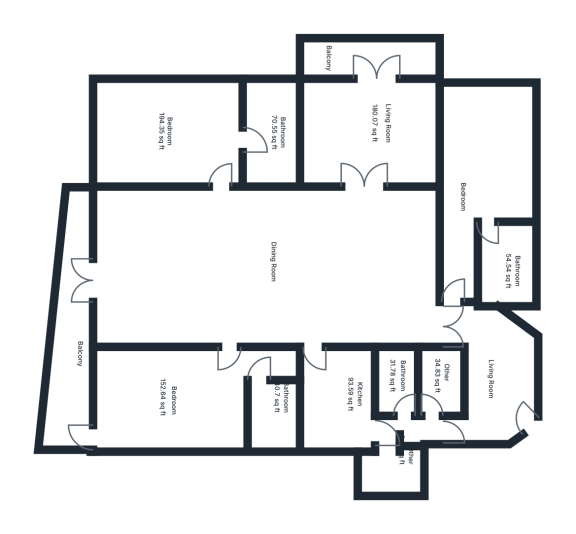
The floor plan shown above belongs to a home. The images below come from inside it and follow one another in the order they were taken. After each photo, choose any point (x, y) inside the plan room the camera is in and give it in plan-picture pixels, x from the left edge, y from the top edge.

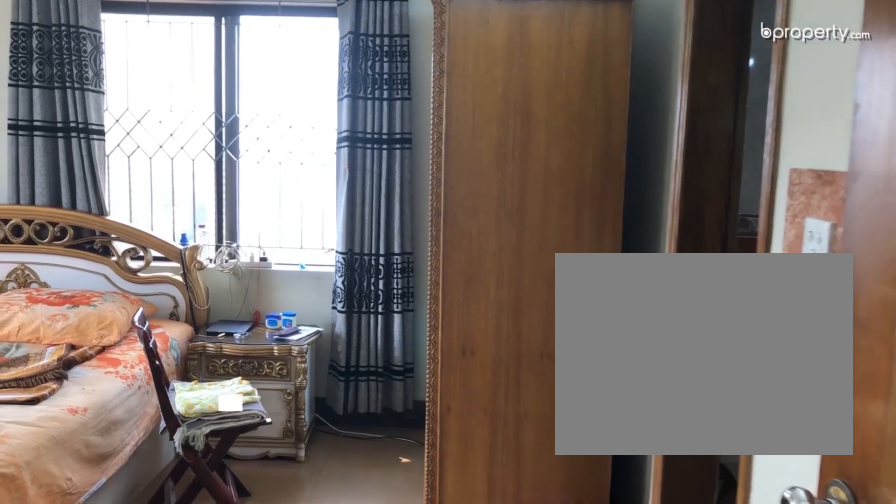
(207, 111)
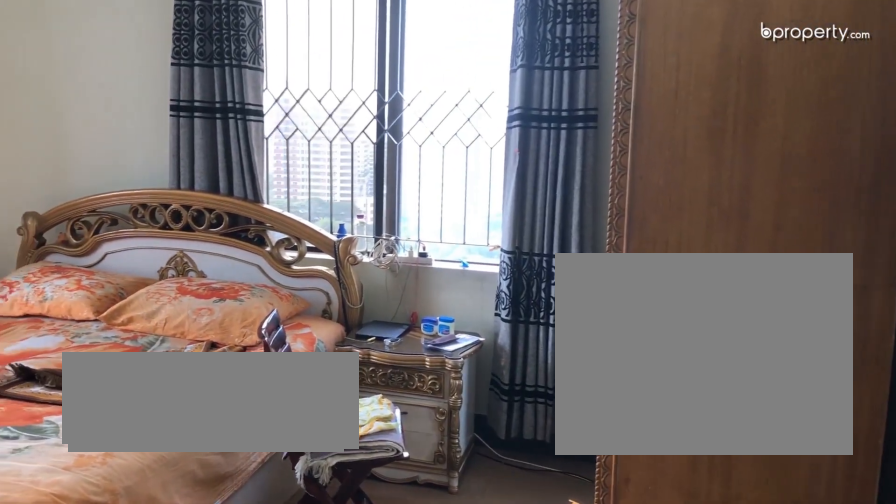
(207, 111)
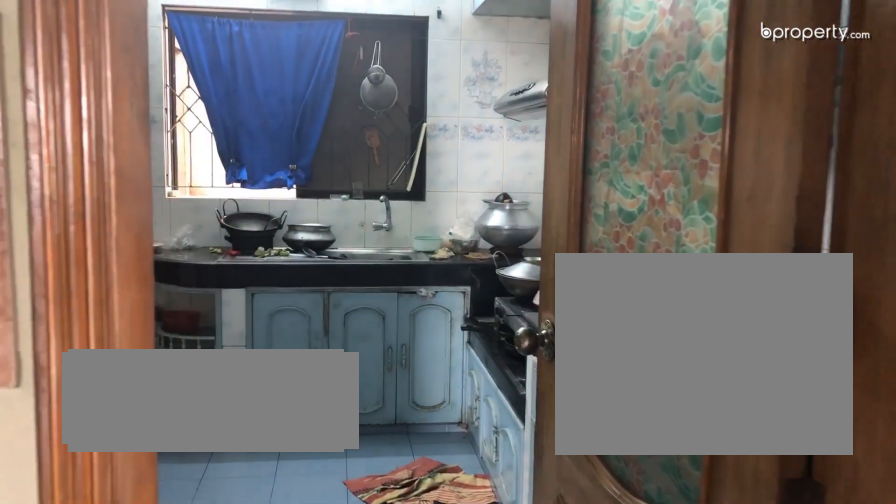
(336, 384)
